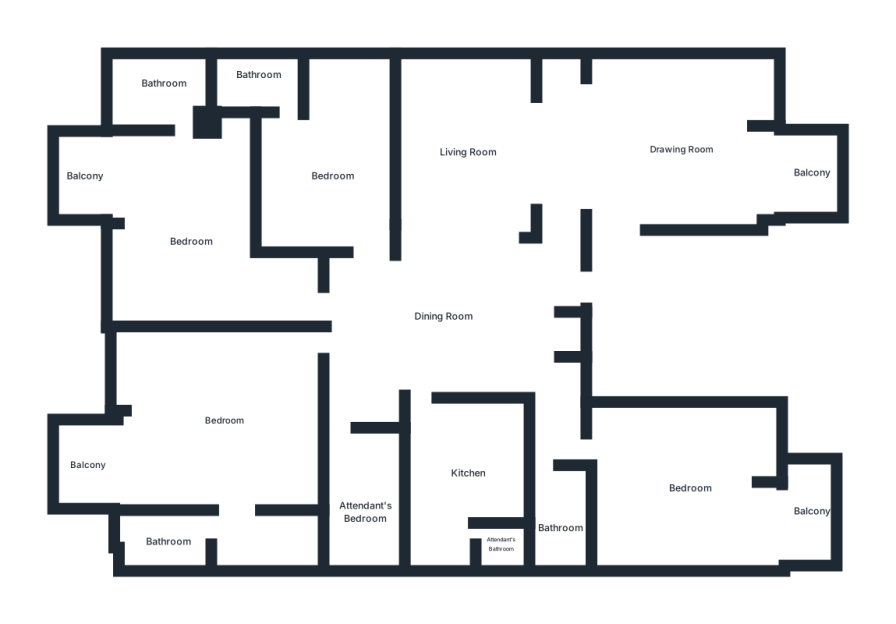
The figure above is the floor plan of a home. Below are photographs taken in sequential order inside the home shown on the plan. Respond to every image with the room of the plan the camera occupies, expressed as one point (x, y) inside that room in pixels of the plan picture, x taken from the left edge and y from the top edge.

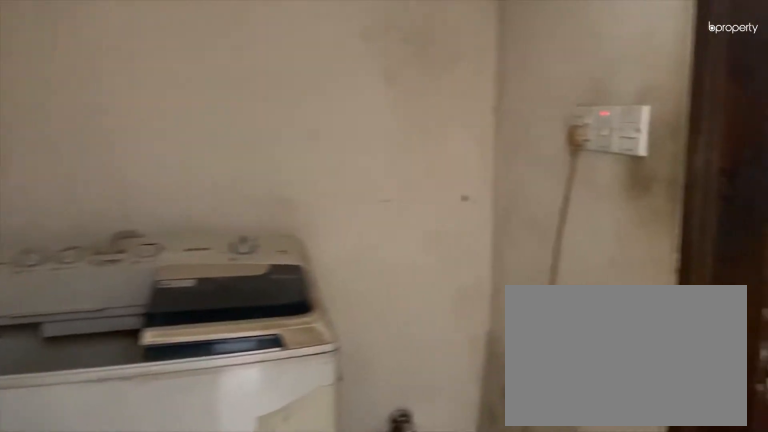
(226, 499)
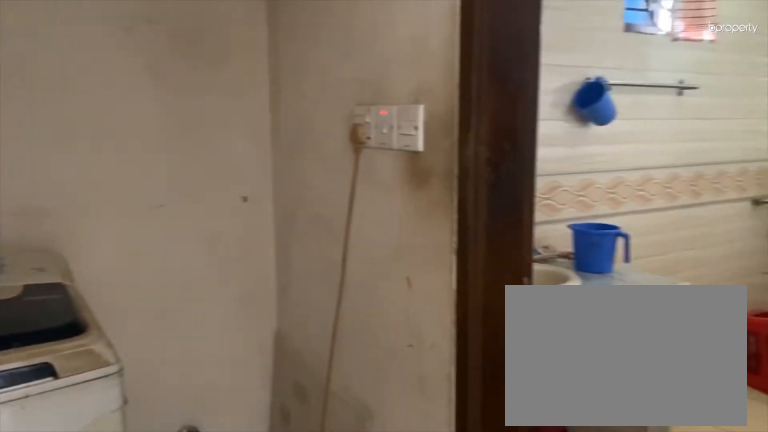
(226, 499)
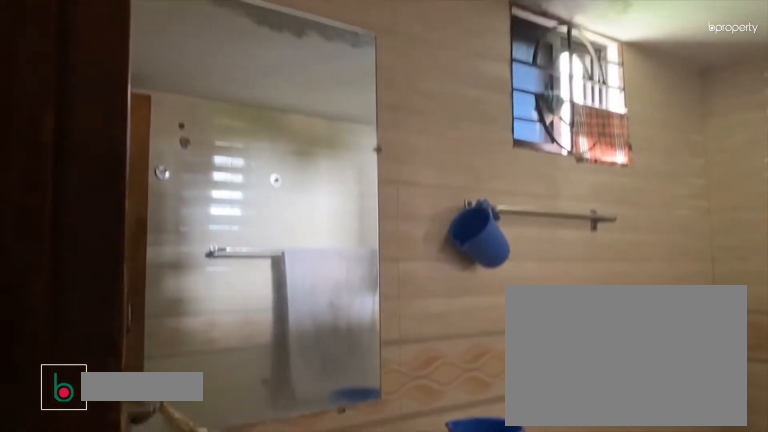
(169, 541)
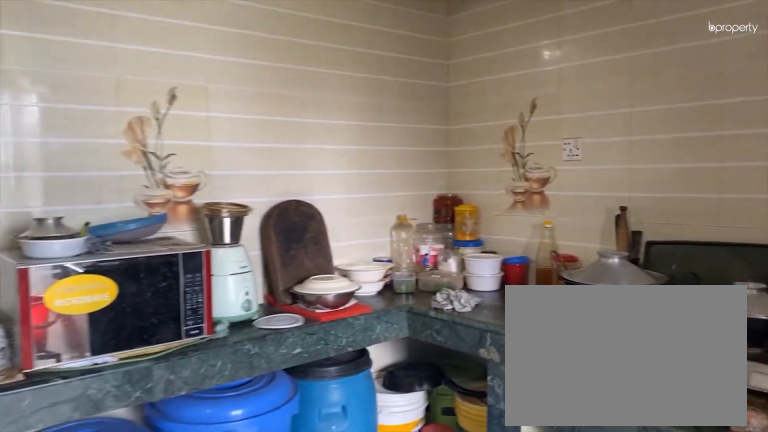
(470, 472)
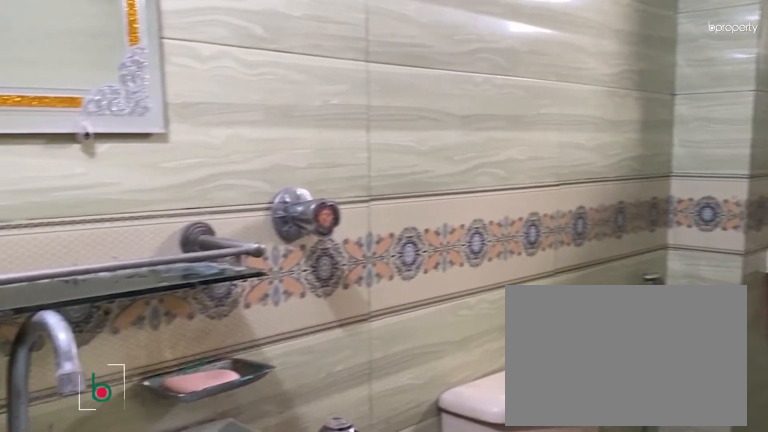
(561, 523)
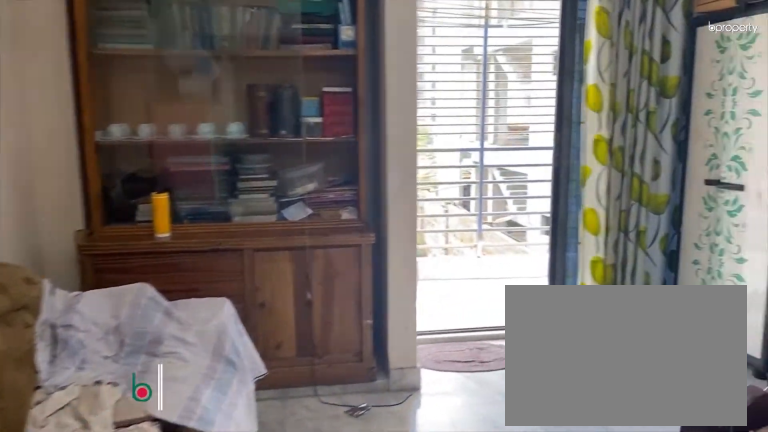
(689, 486)
